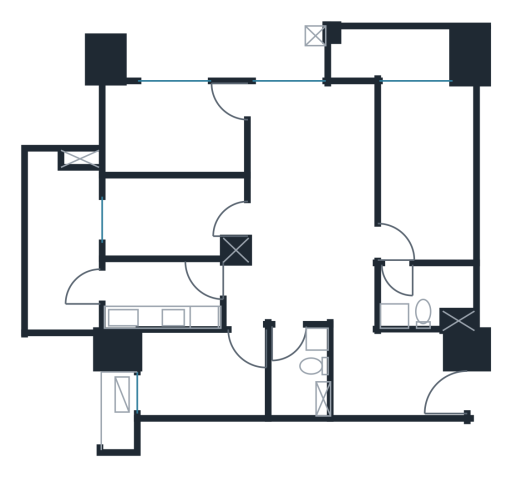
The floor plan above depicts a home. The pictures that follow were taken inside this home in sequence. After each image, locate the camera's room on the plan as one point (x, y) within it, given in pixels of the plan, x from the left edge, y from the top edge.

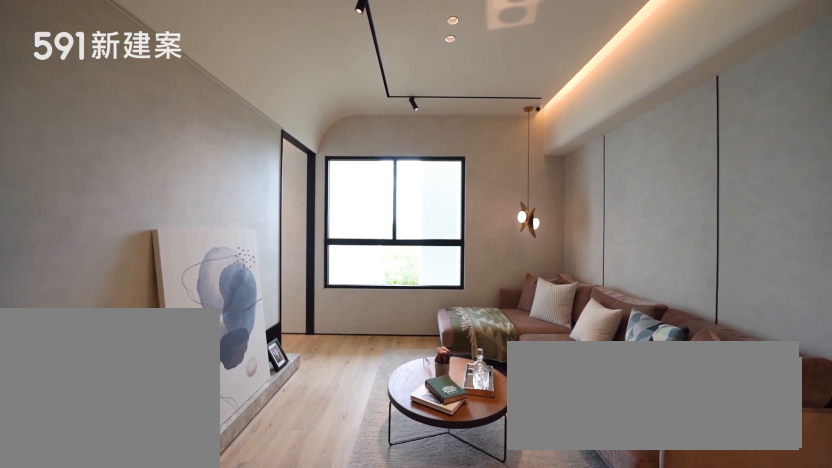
(311, 146)
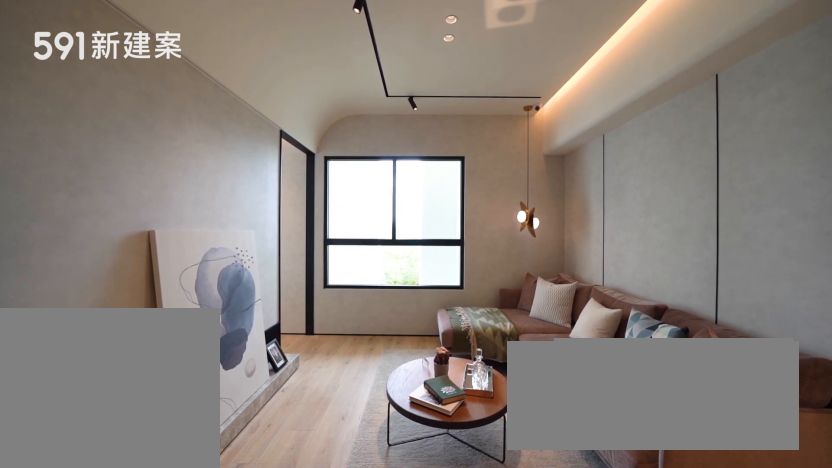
(311, 146)
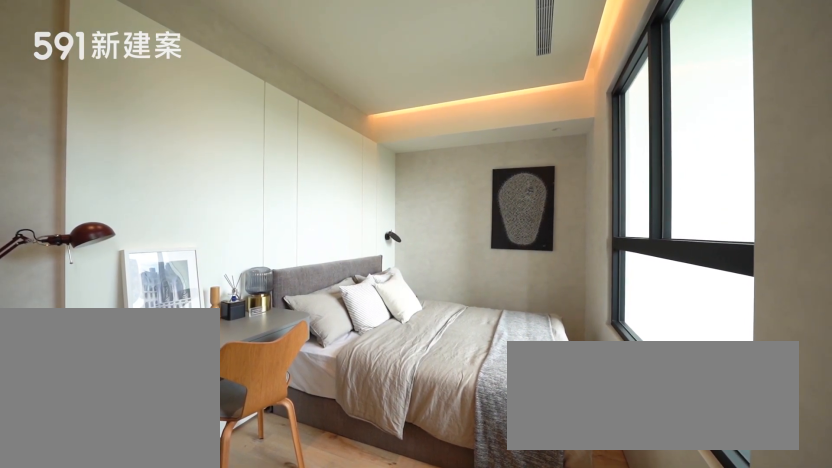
(171, 131)
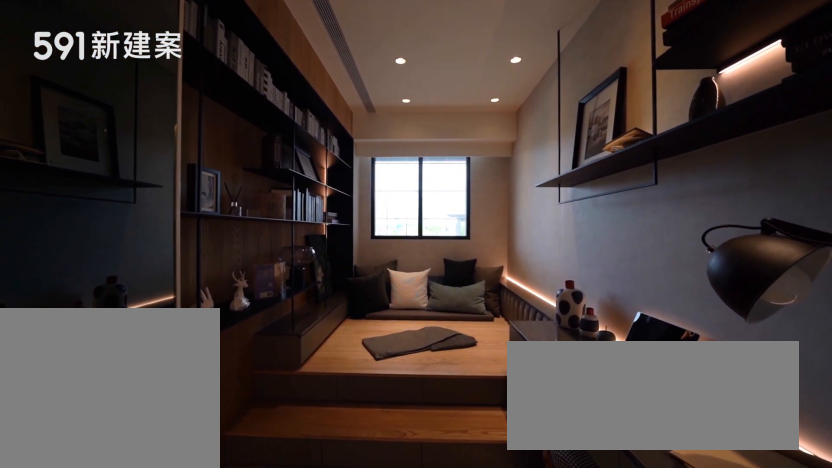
(167, 217)
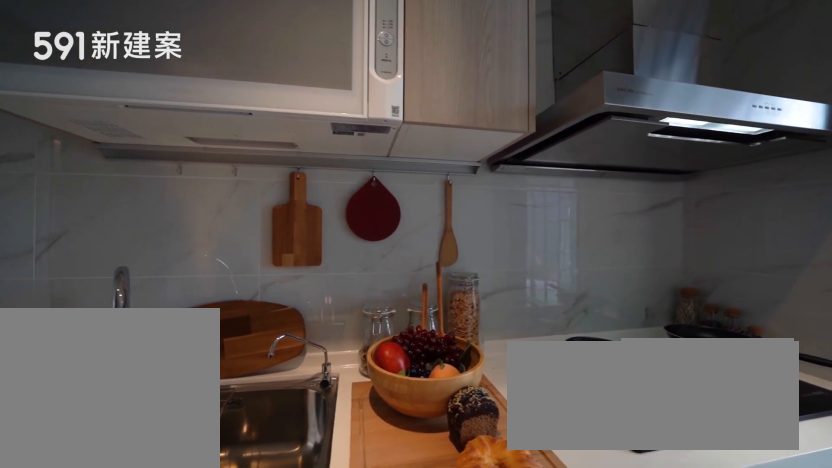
(160, 295)
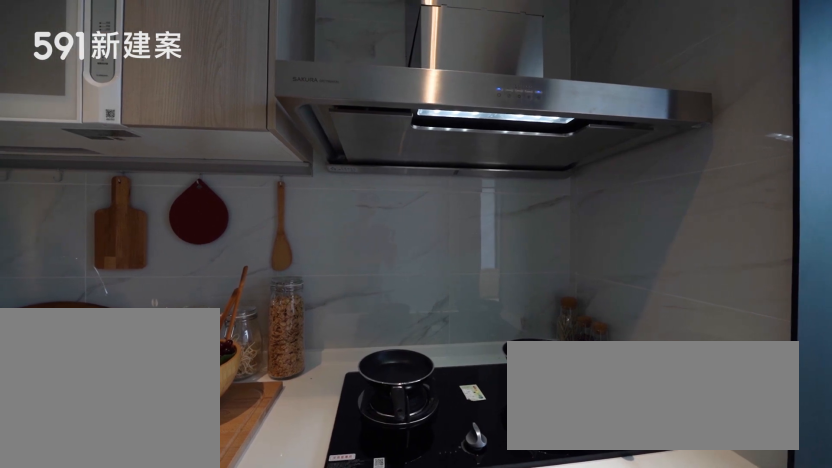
(160, 295)
